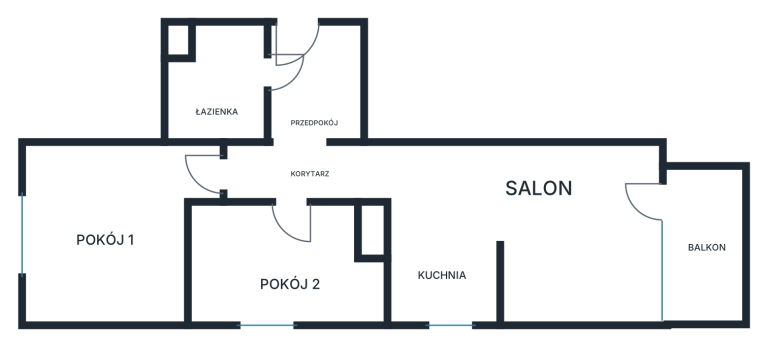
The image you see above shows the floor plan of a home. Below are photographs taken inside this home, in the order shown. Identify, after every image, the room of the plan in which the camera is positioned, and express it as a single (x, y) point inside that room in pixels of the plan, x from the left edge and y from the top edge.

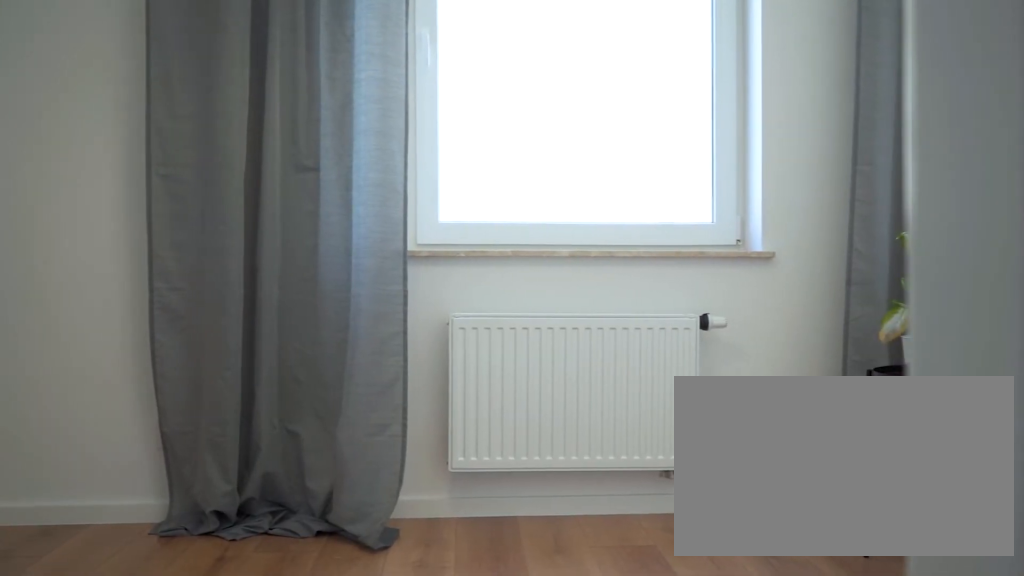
(316, 275)
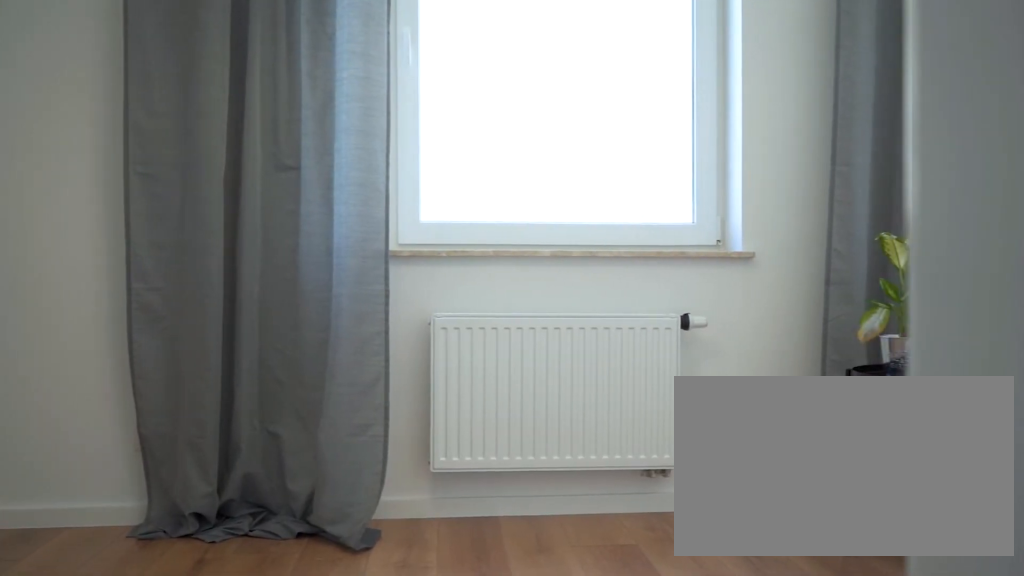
(316, 275)
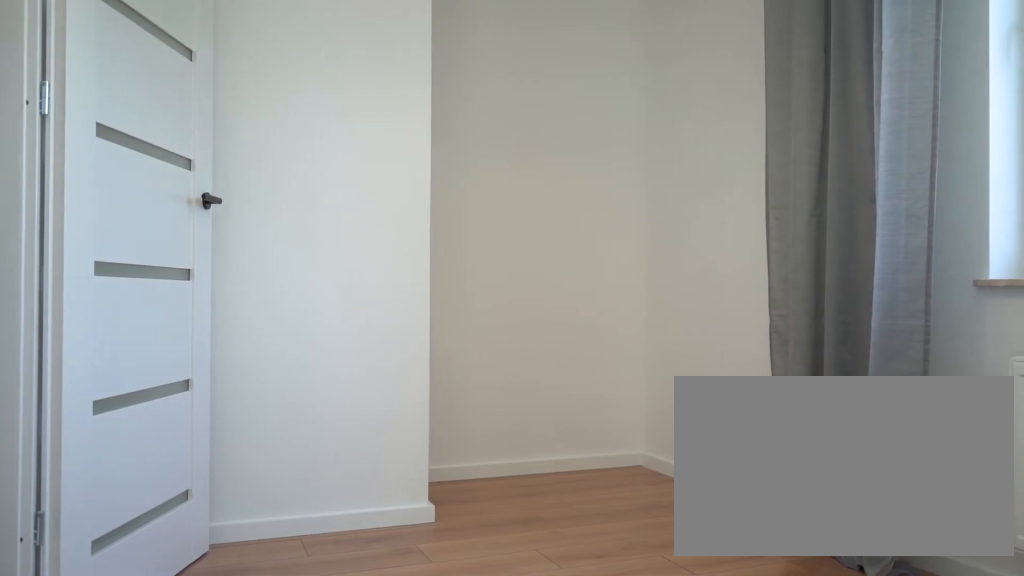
(294, 266)
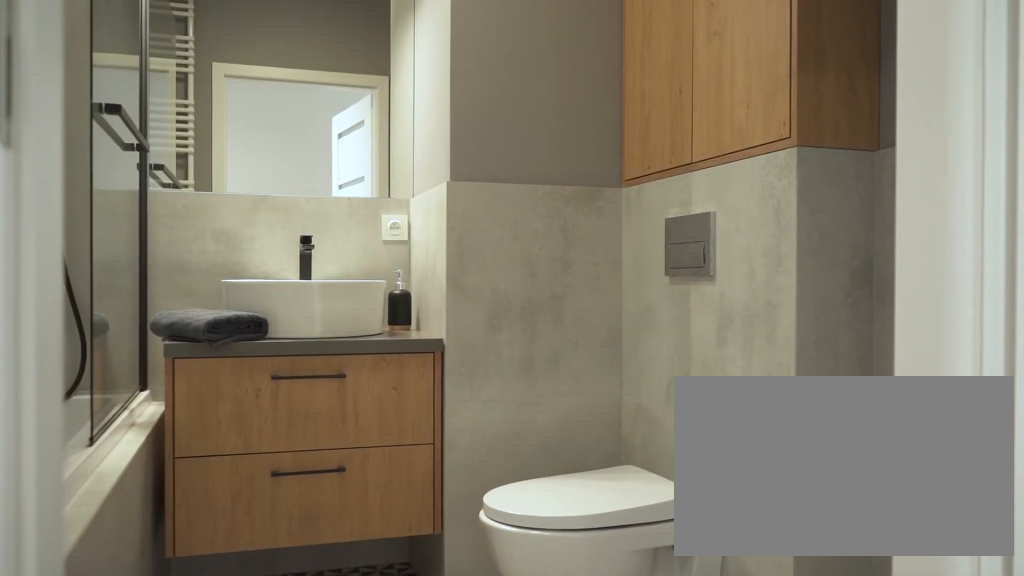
(254, 83)
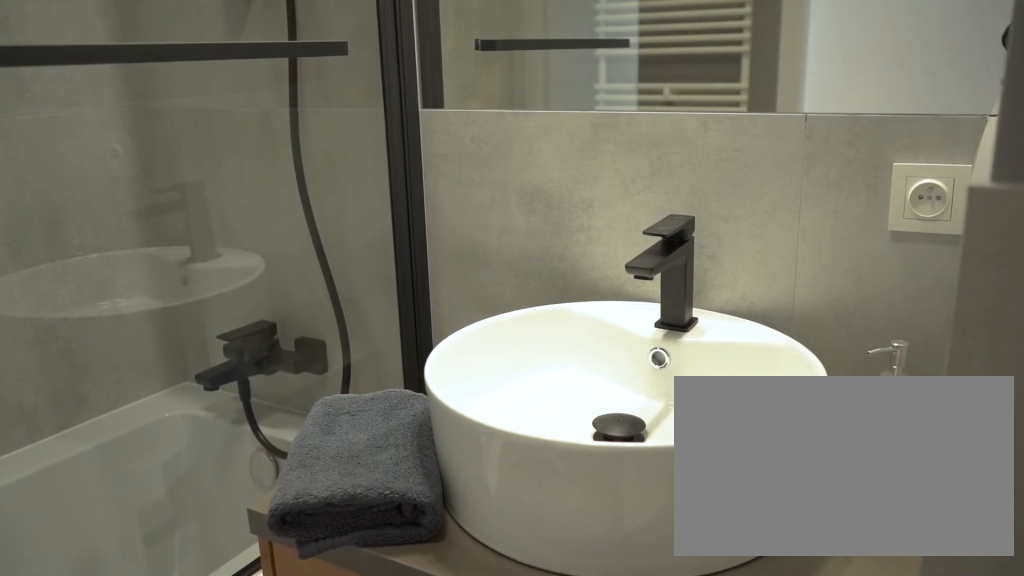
(219, 91)
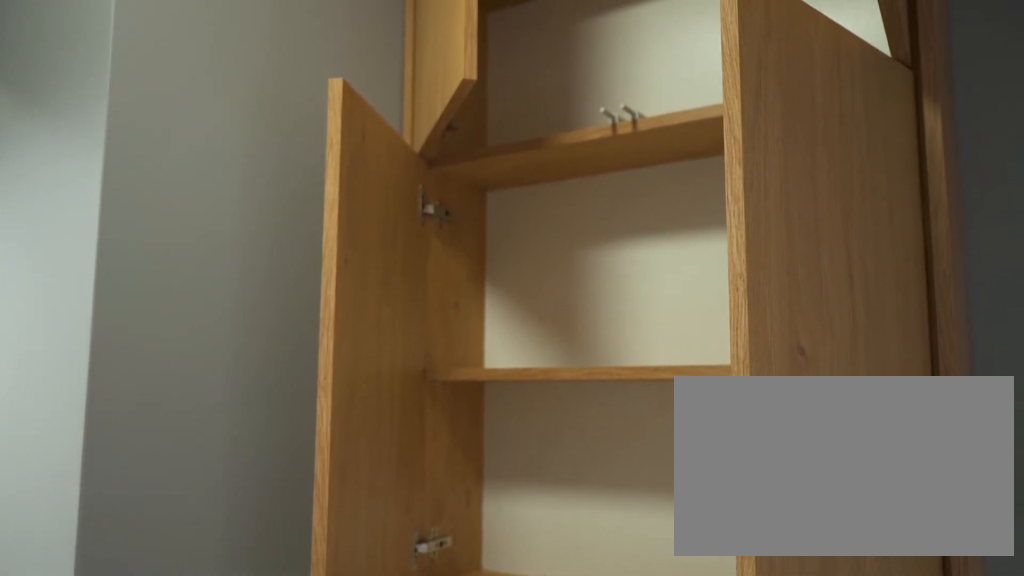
(216, 83)
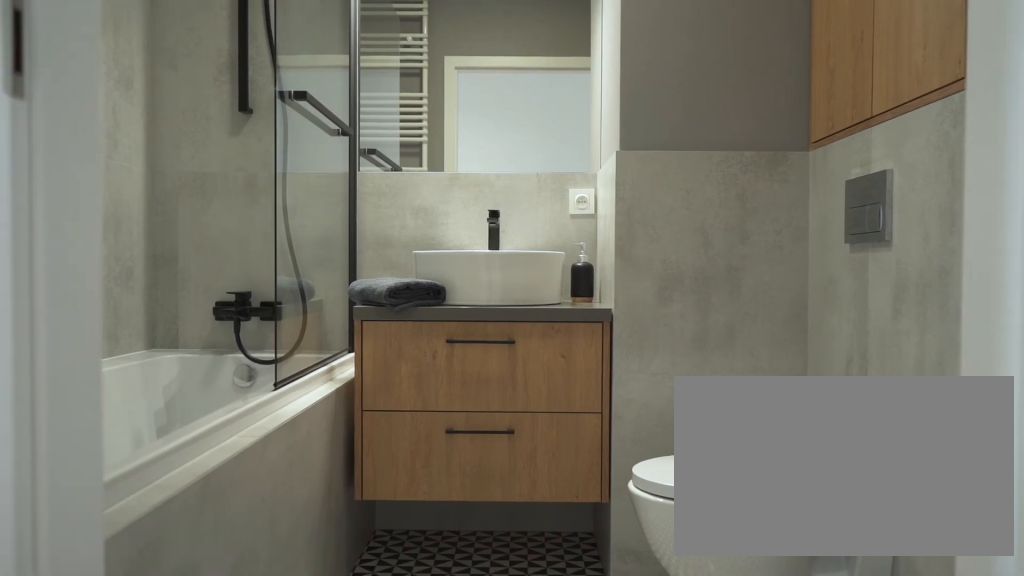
(216, 83)
